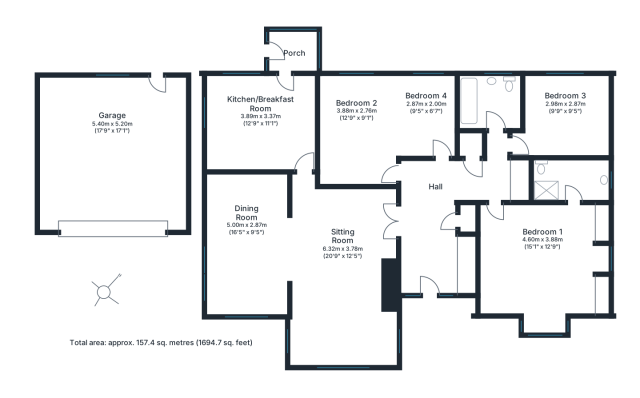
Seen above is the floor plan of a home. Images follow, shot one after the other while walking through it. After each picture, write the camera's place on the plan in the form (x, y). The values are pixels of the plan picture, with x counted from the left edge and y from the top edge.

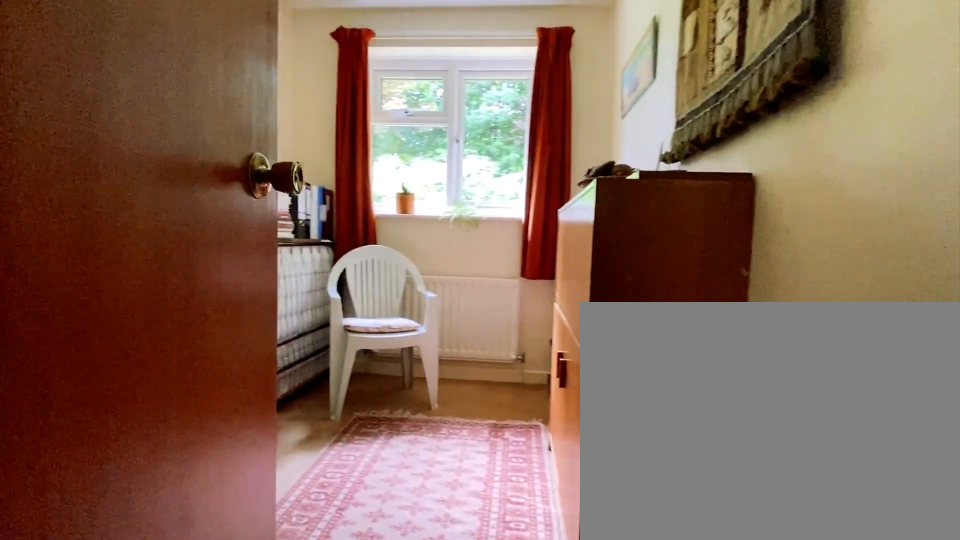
(434, 154)
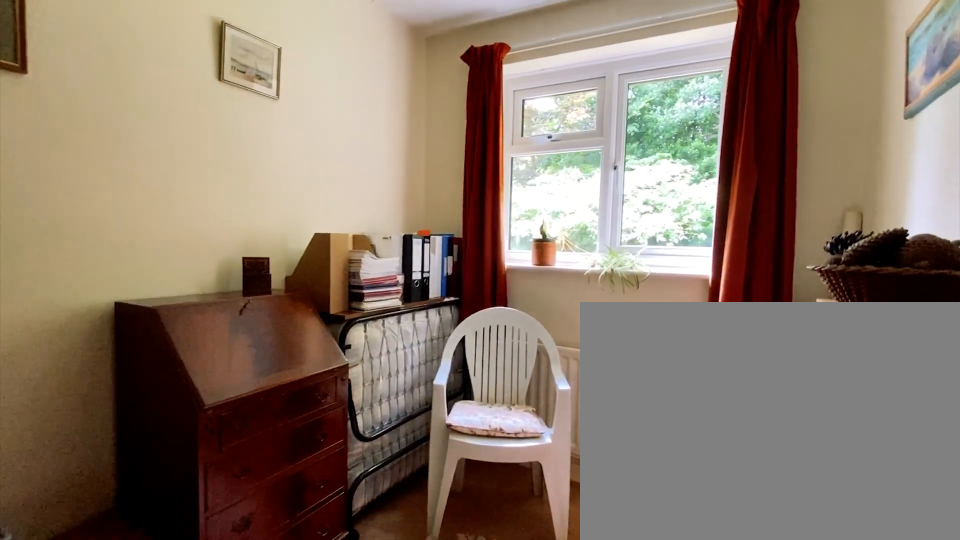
(426, 127)
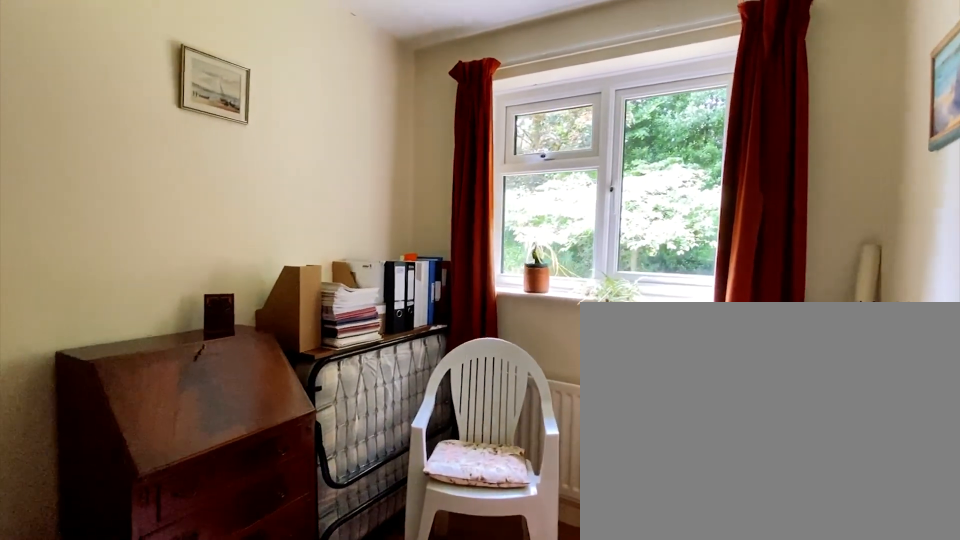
(426, 127)
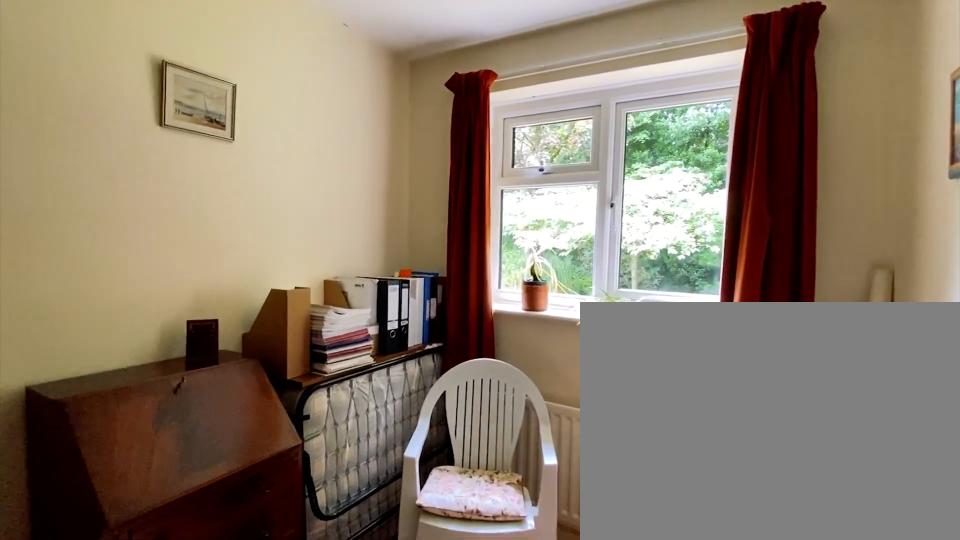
(426, 127)
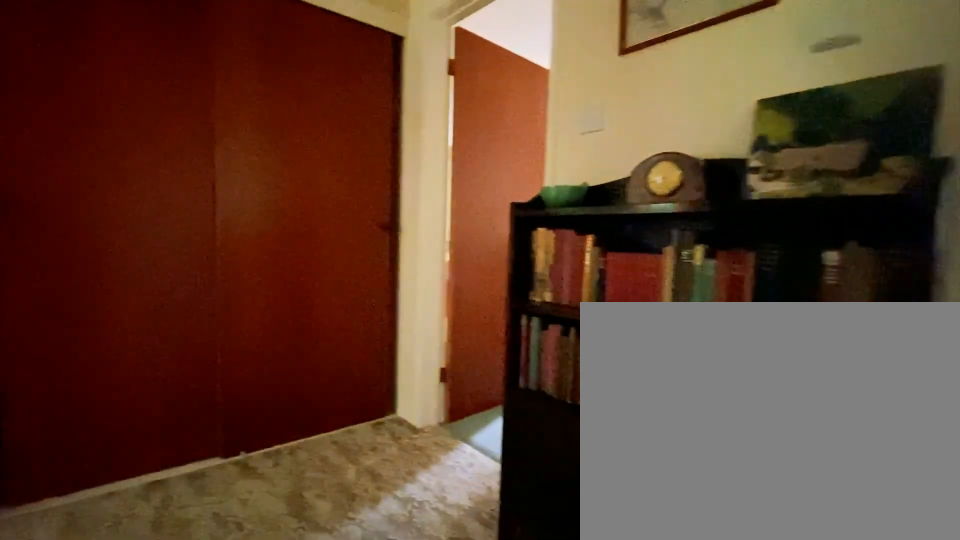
(446, 172)
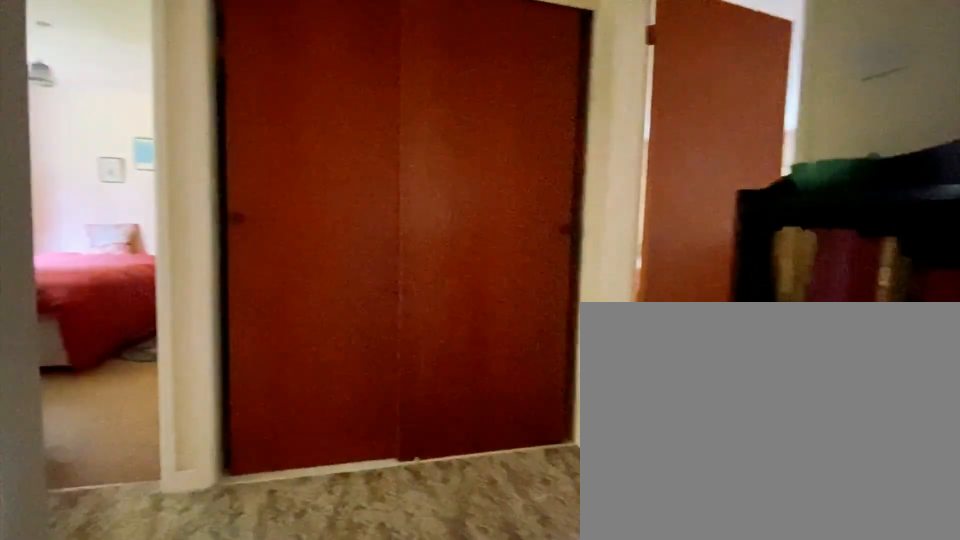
(456, 172)
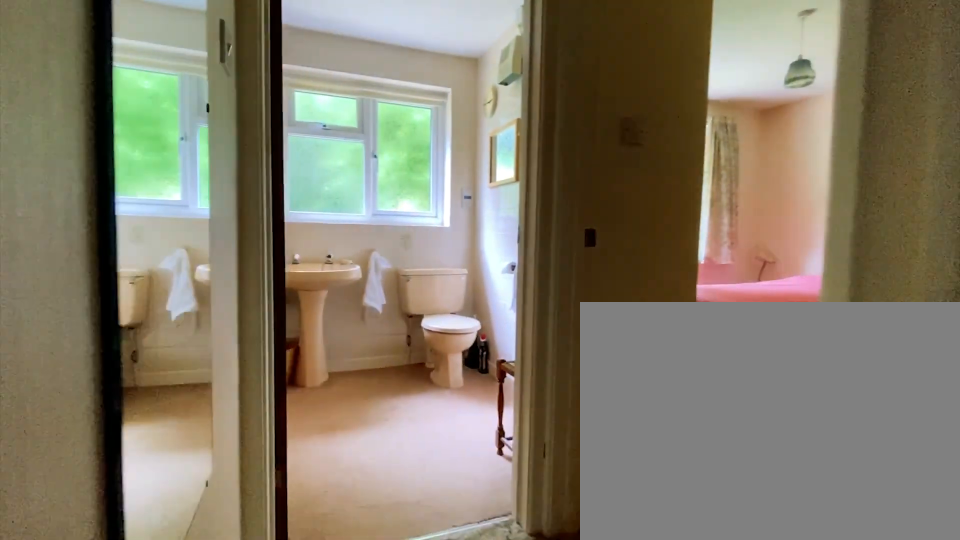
(497, 165)
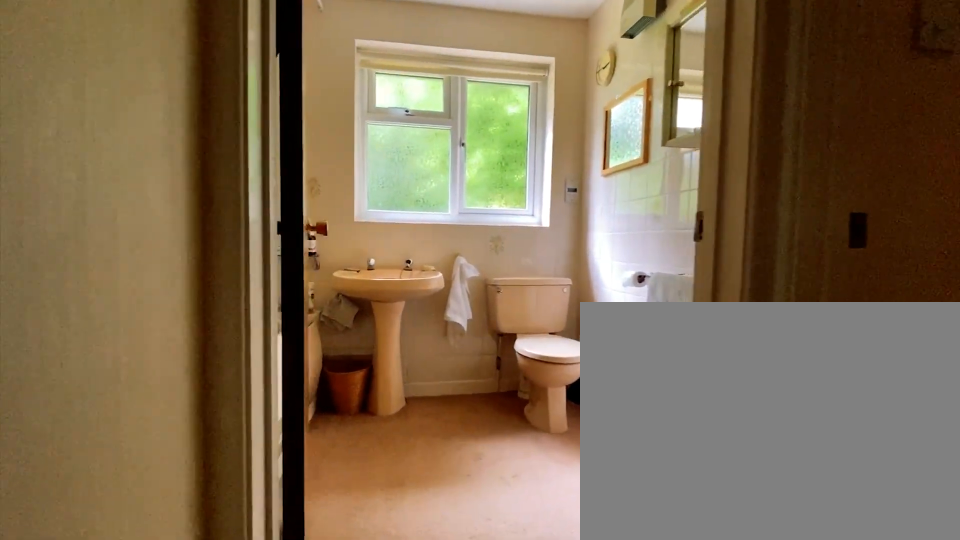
(497, 151)
